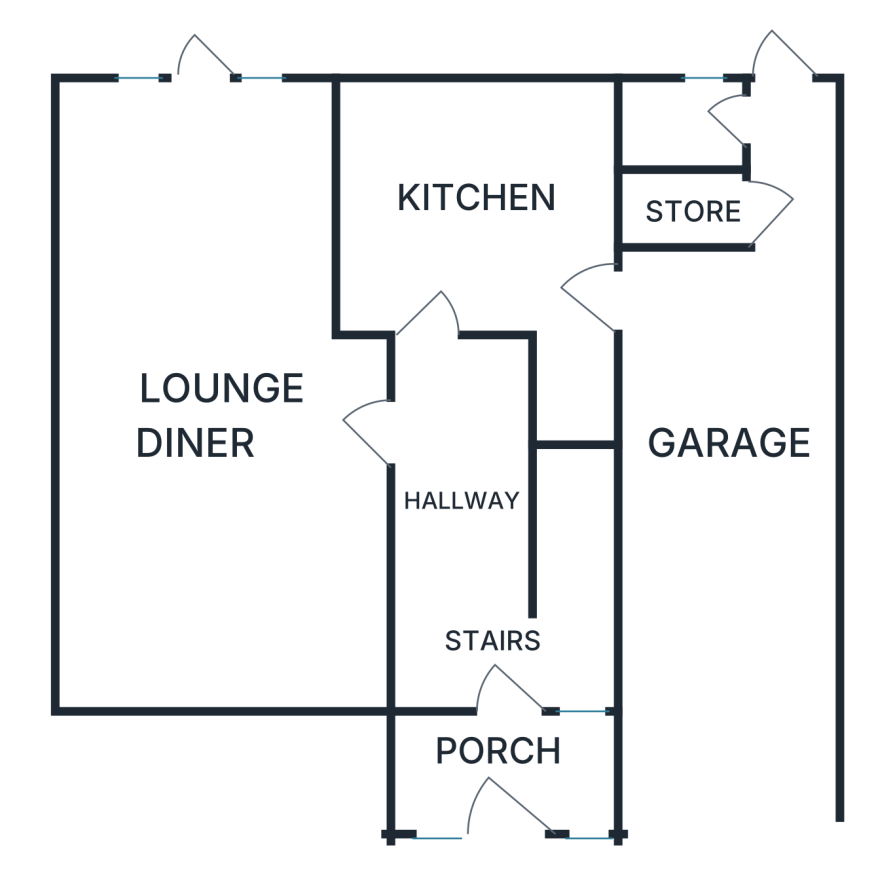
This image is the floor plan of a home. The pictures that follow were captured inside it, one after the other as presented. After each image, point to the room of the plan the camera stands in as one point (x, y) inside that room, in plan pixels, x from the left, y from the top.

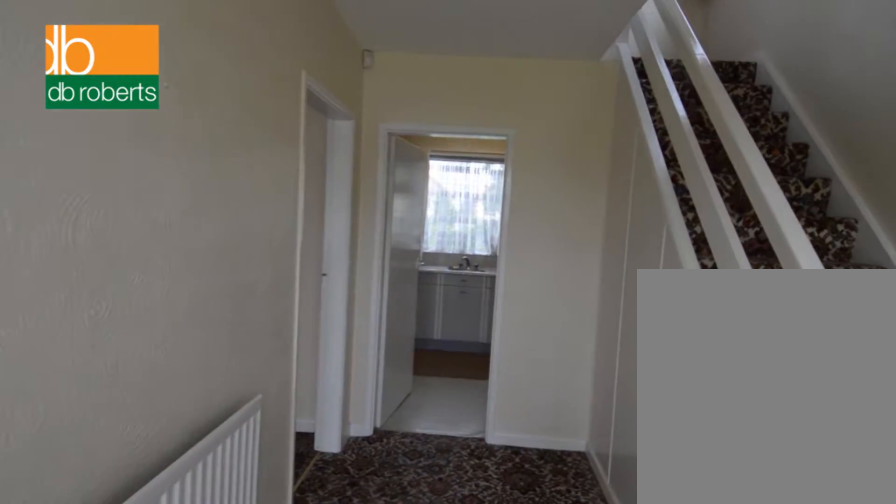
(493, 540)
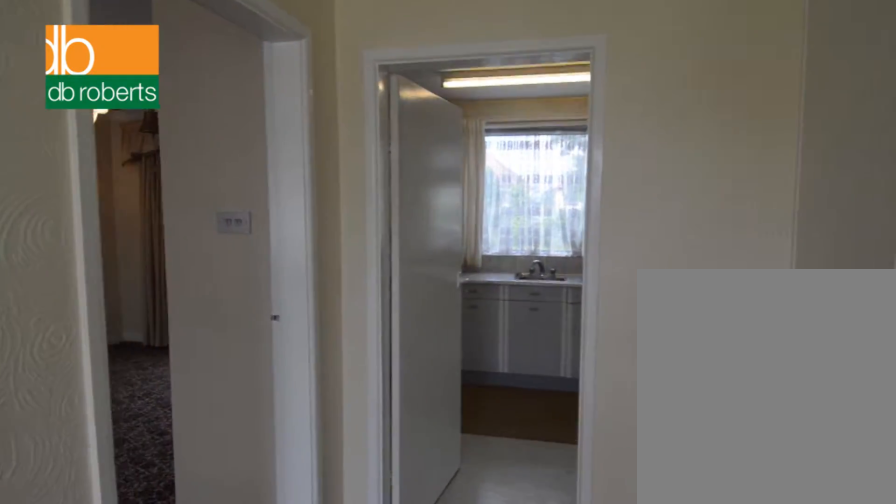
(493, 540)
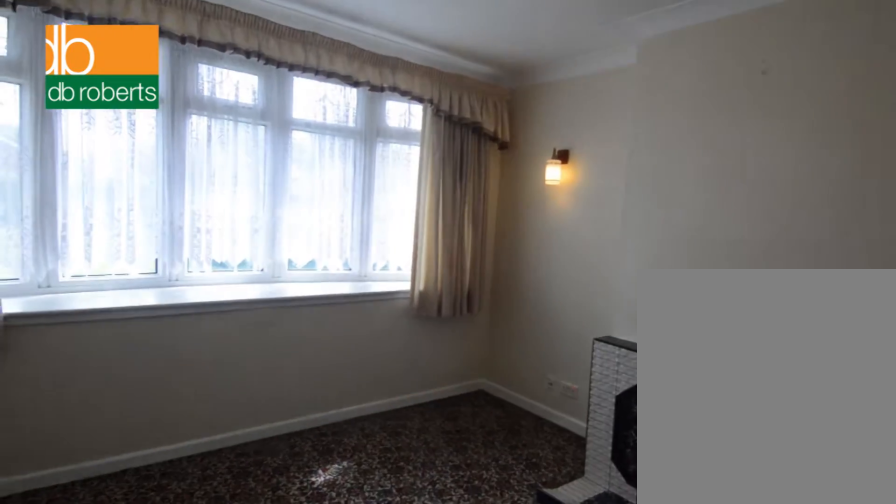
(202, 397)
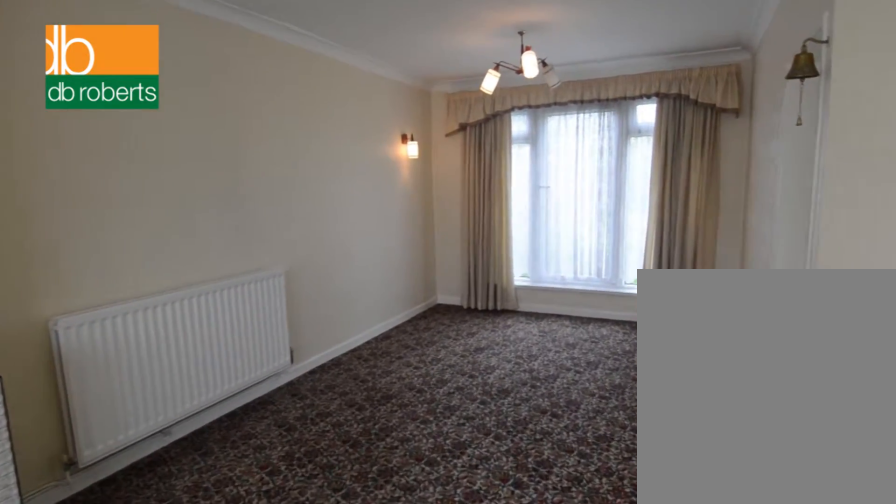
(221, 397)
